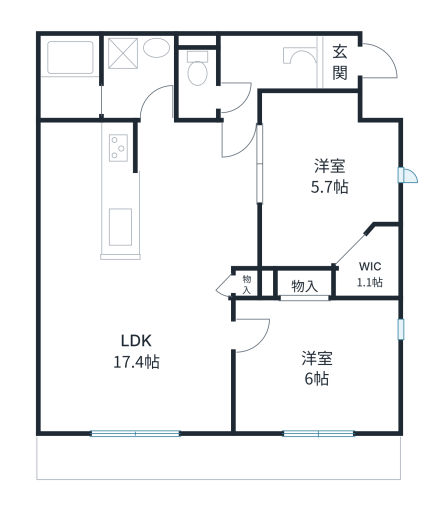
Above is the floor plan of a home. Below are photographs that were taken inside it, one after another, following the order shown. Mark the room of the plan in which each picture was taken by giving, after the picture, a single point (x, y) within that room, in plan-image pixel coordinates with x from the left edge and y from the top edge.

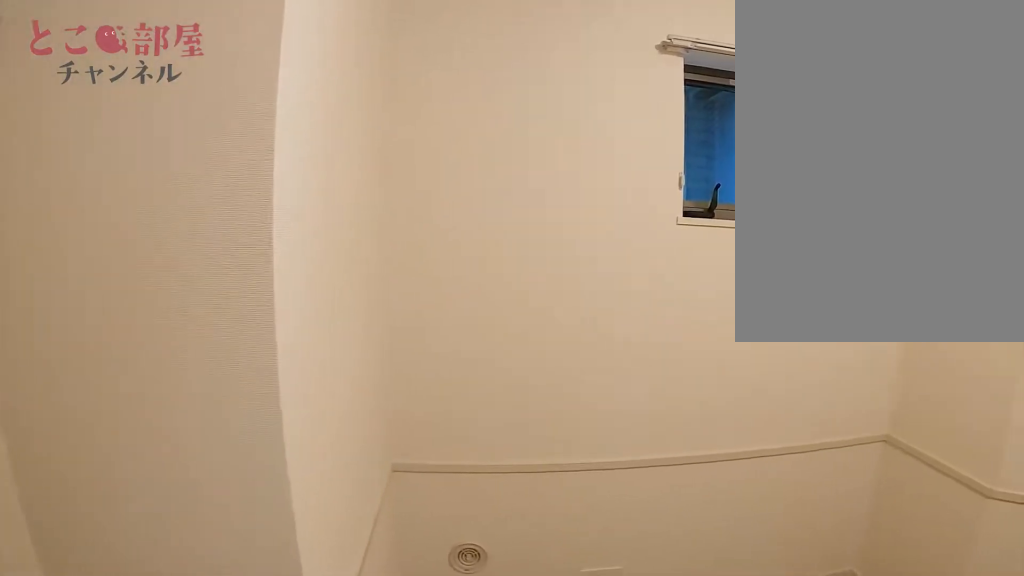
(332, 218)
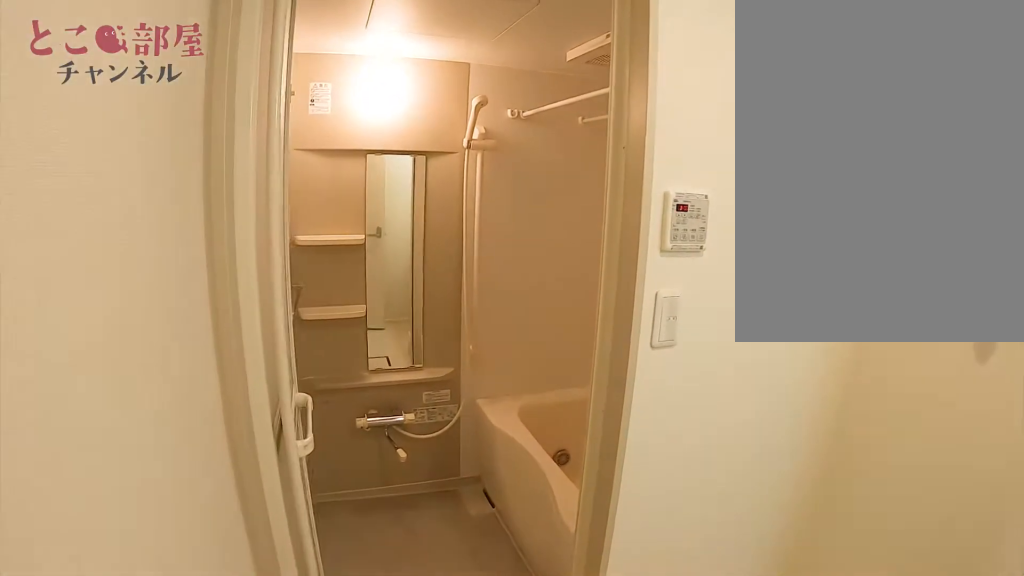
(125, 95)
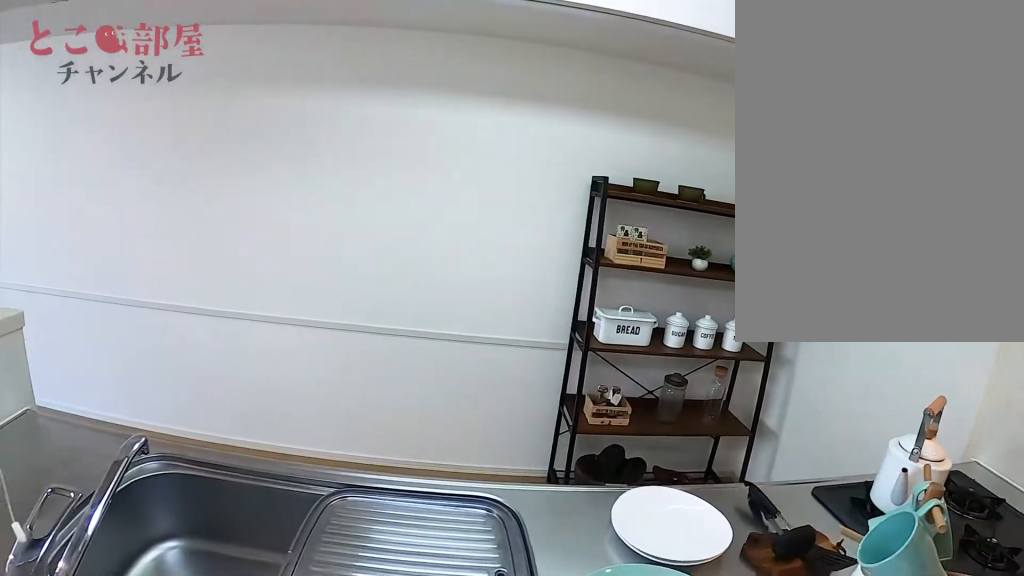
(132, 394)
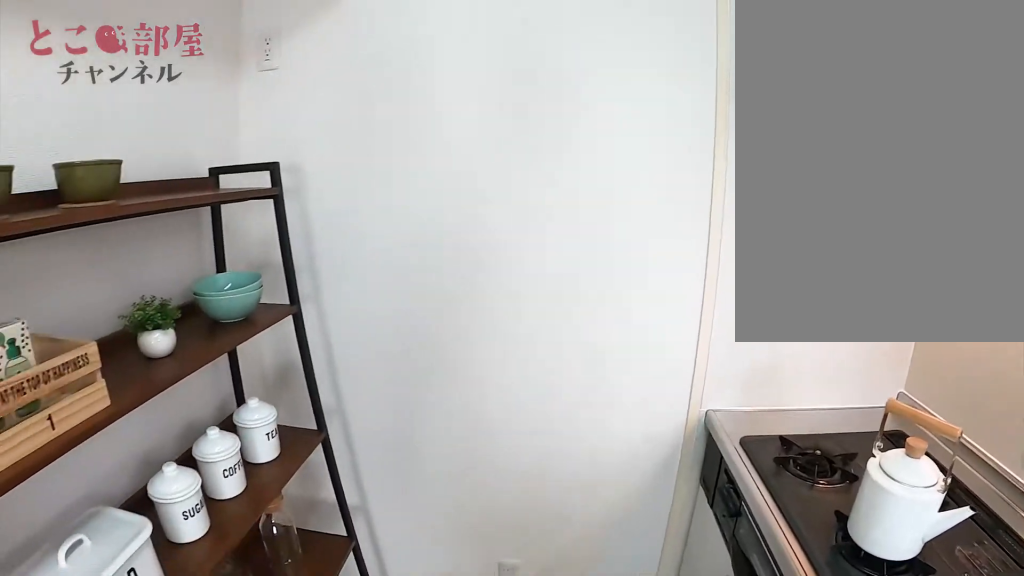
(132, 394)
